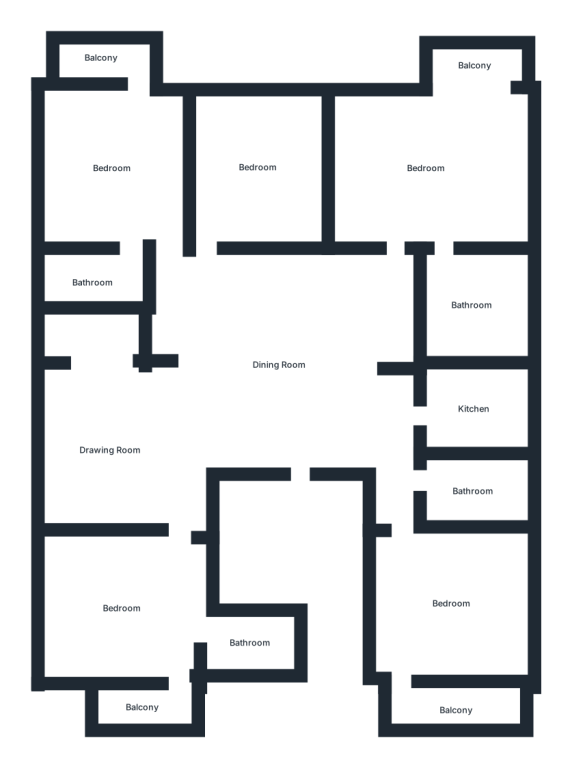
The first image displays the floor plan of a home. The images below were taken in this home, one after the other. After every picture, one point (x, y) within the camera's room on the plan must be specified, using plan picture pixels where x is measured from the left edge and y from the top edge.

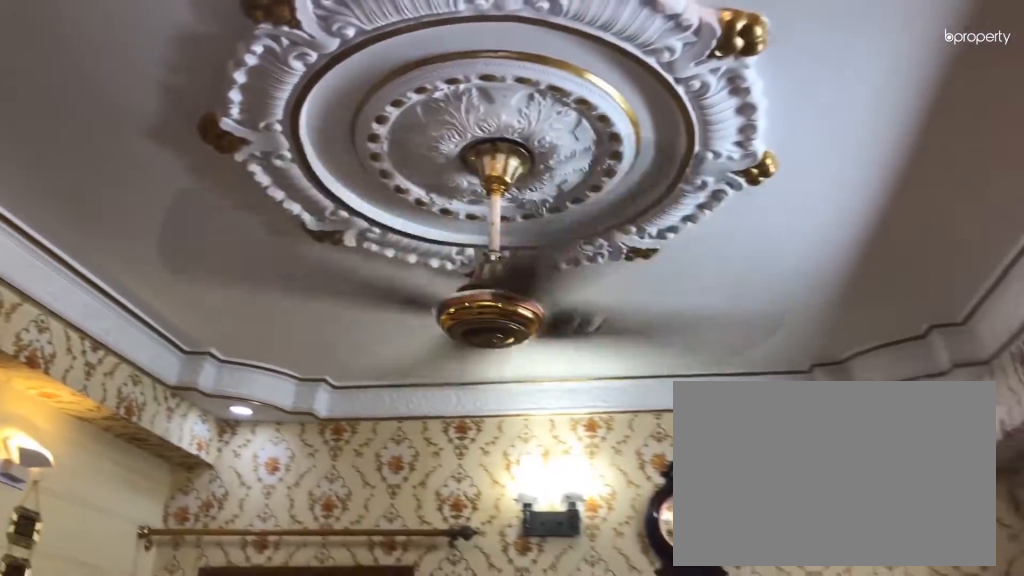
(111, 450)
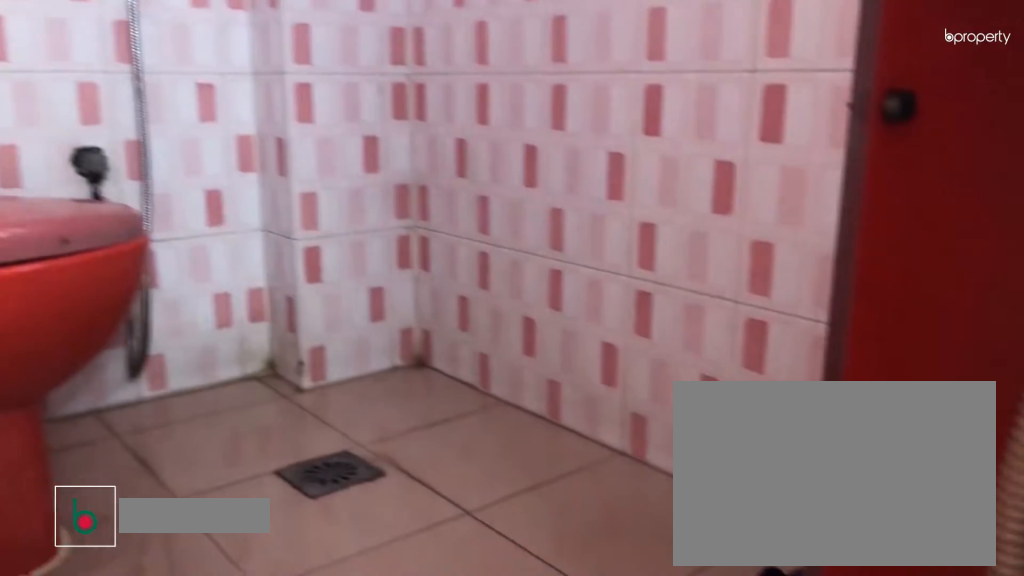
(256, 643)
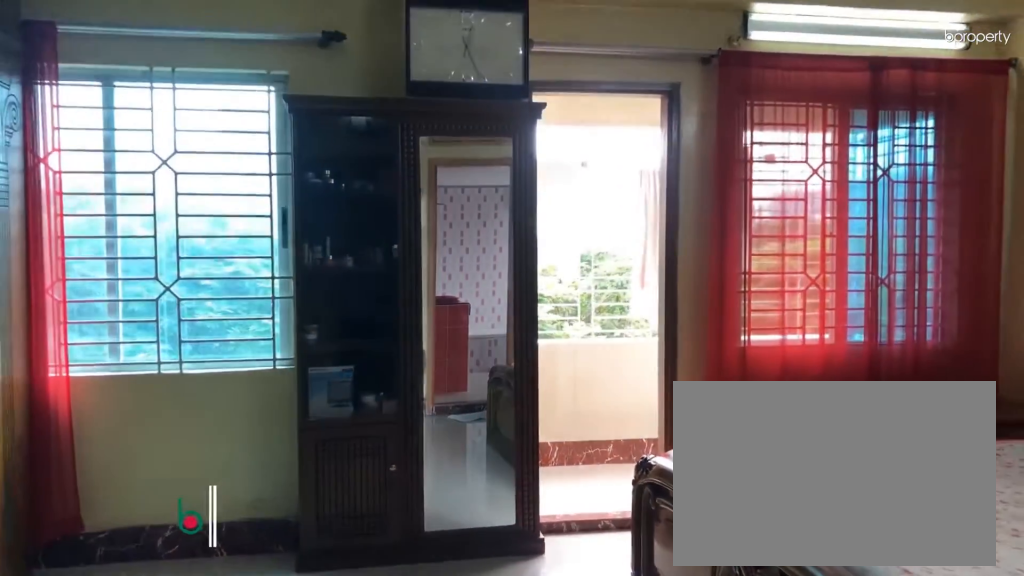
(427, 184)
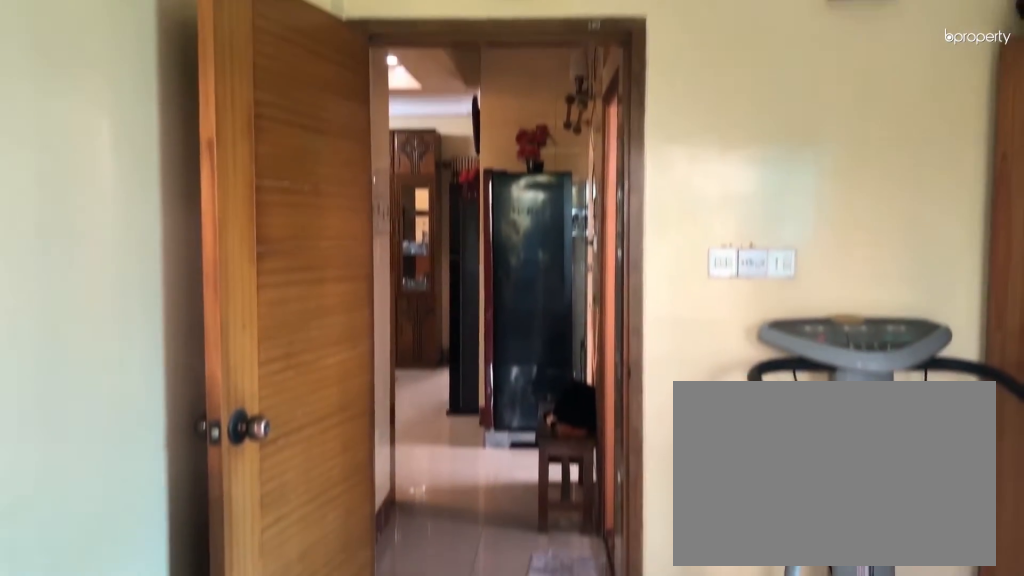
(449, 606)
